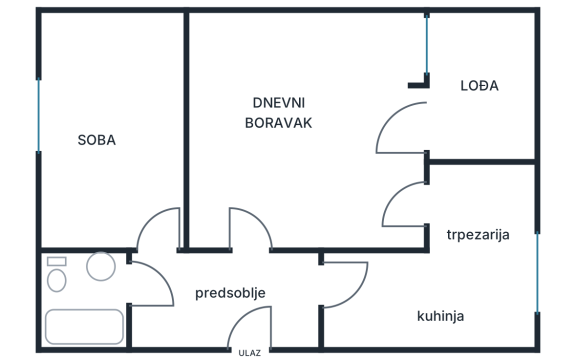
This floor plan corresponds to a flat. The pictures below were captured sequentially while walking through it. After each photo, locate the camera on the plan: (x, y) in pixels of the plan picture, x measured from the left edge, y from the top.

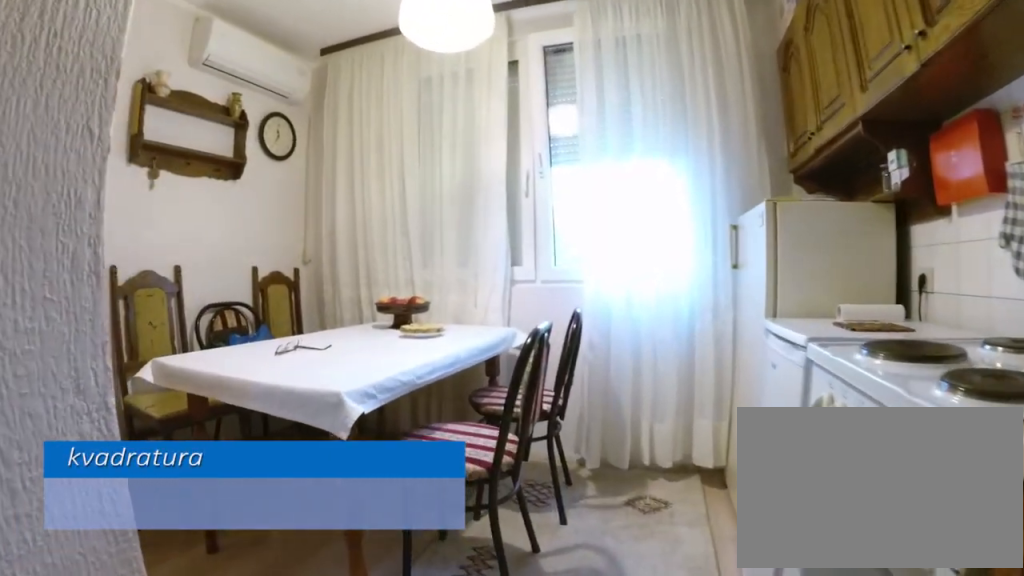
(392, 294)
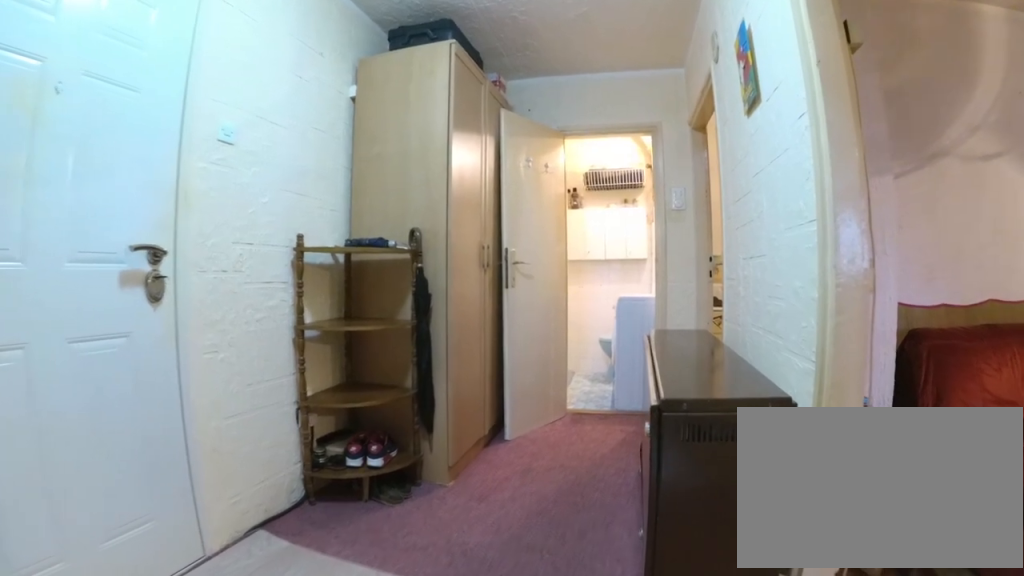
(312, 285)
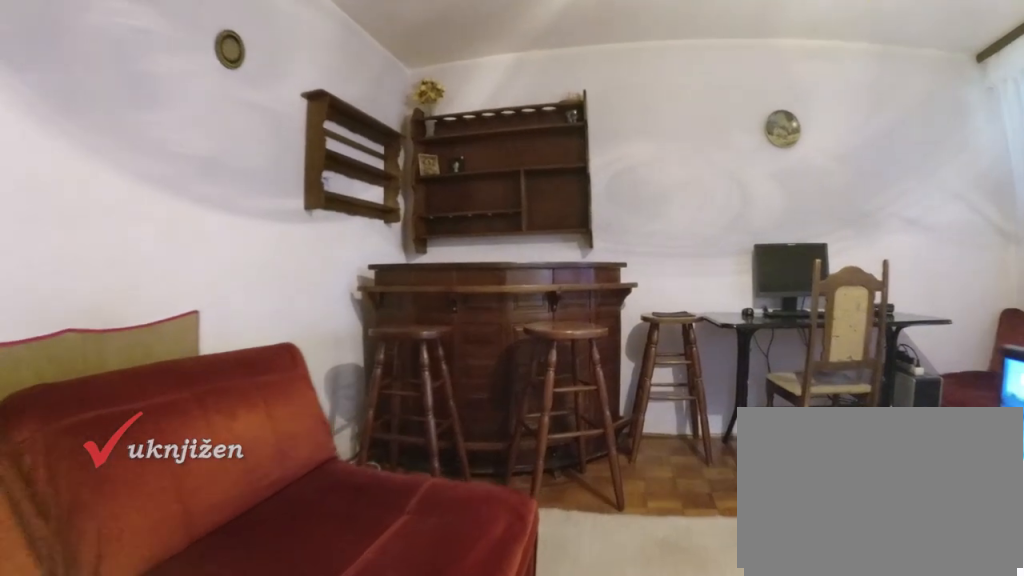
(259, 209)
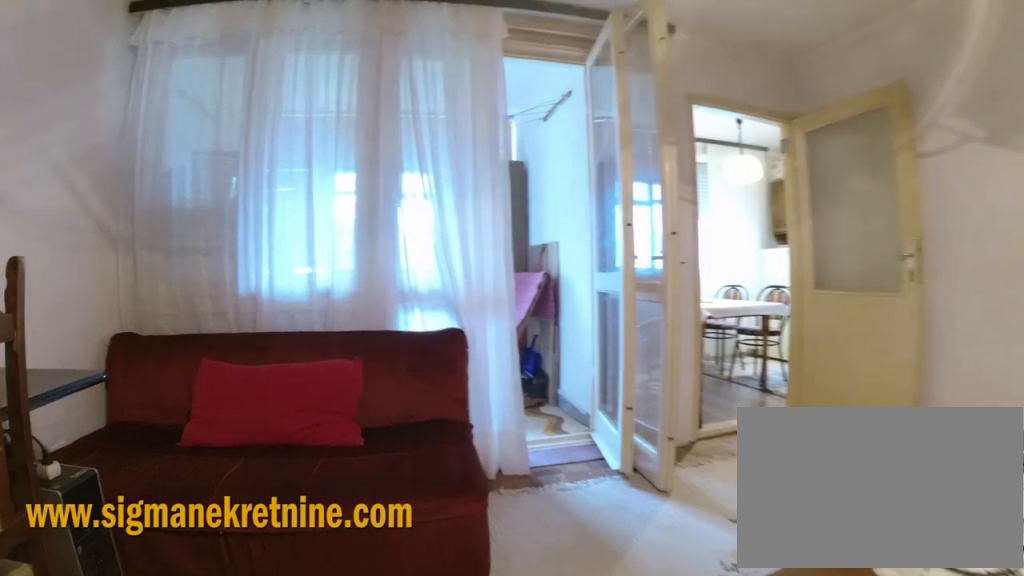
(255, 102)
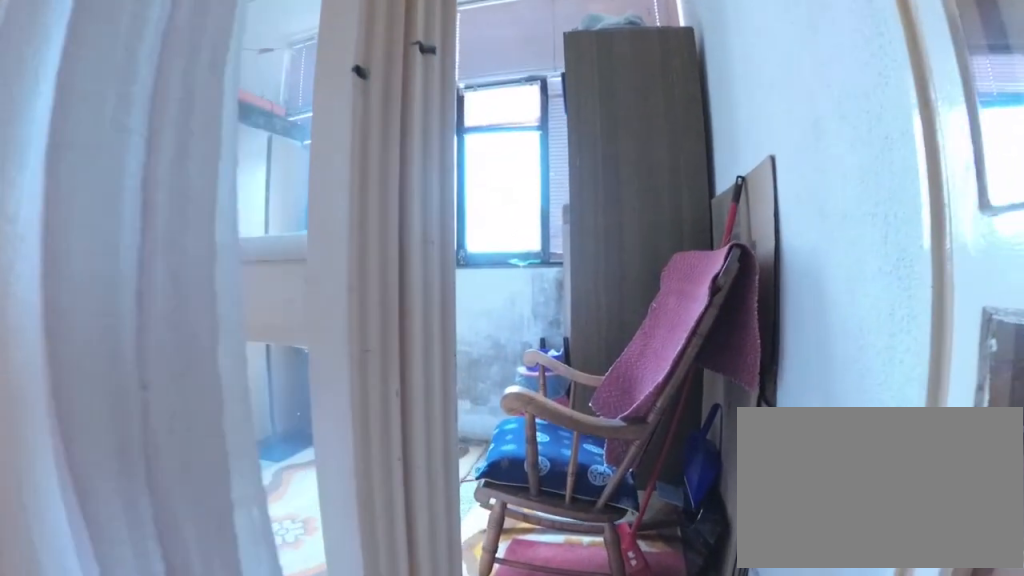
(373, 122)
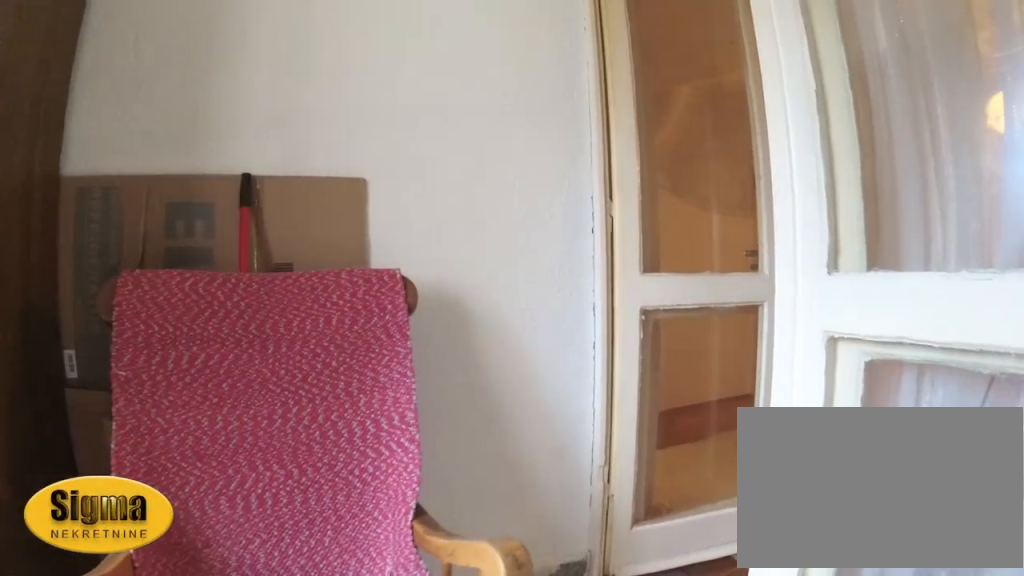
(477, 76)
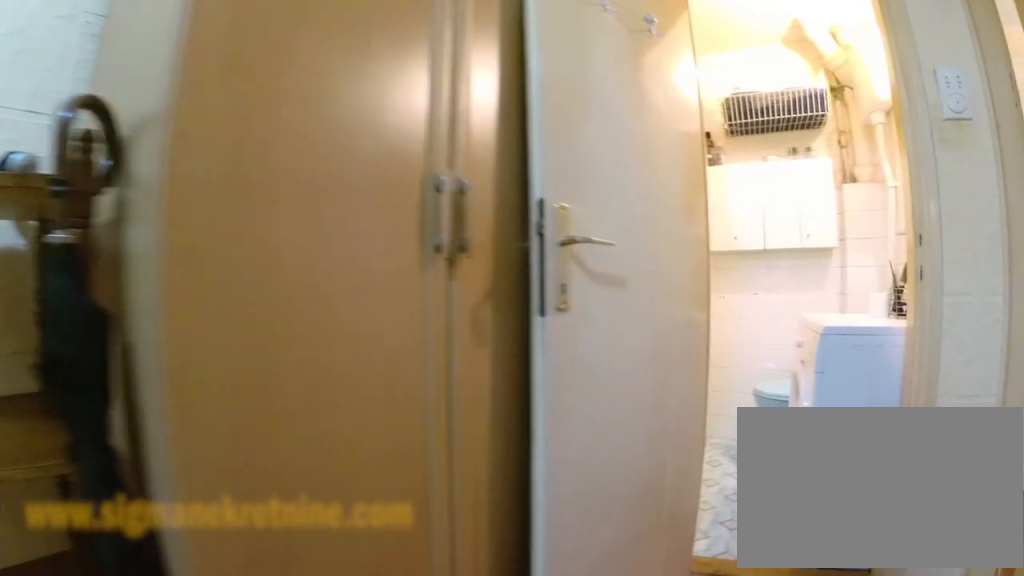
(210, 281)
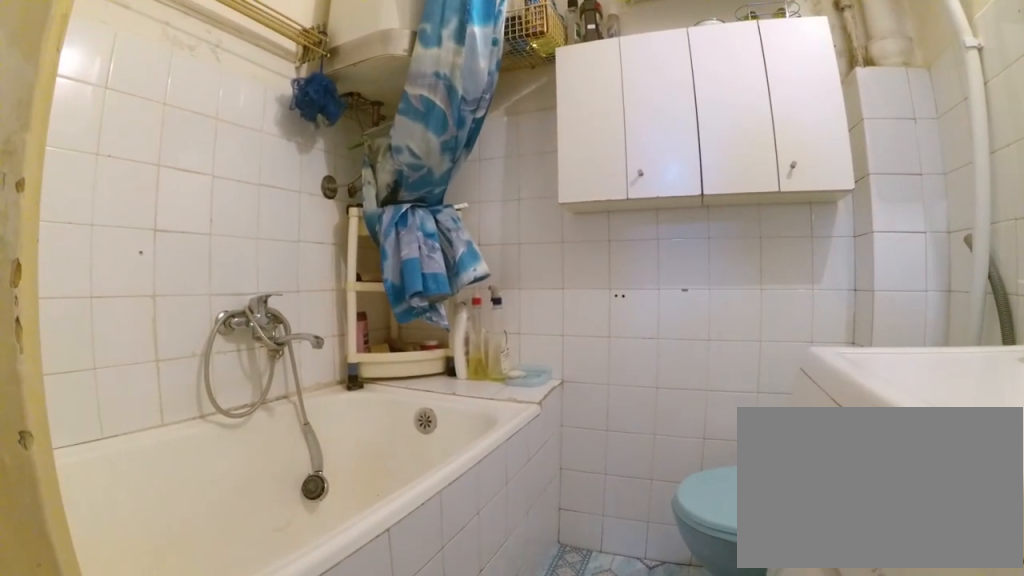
(138, 280)
